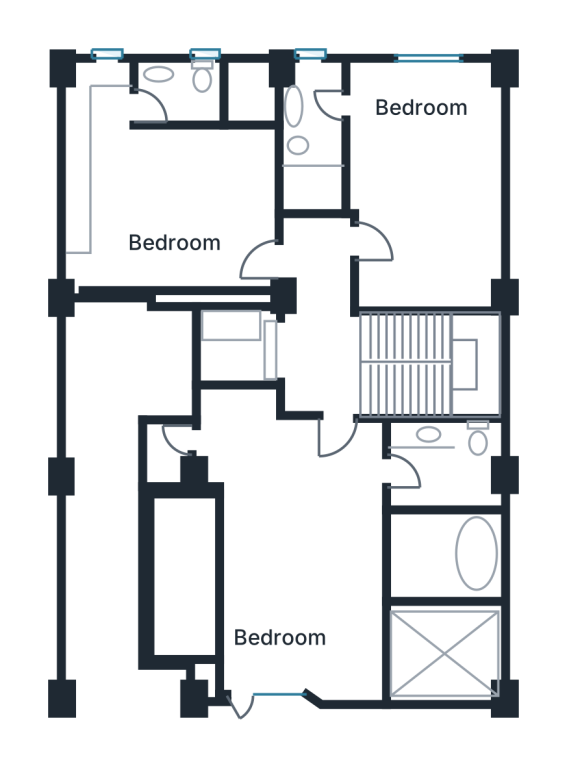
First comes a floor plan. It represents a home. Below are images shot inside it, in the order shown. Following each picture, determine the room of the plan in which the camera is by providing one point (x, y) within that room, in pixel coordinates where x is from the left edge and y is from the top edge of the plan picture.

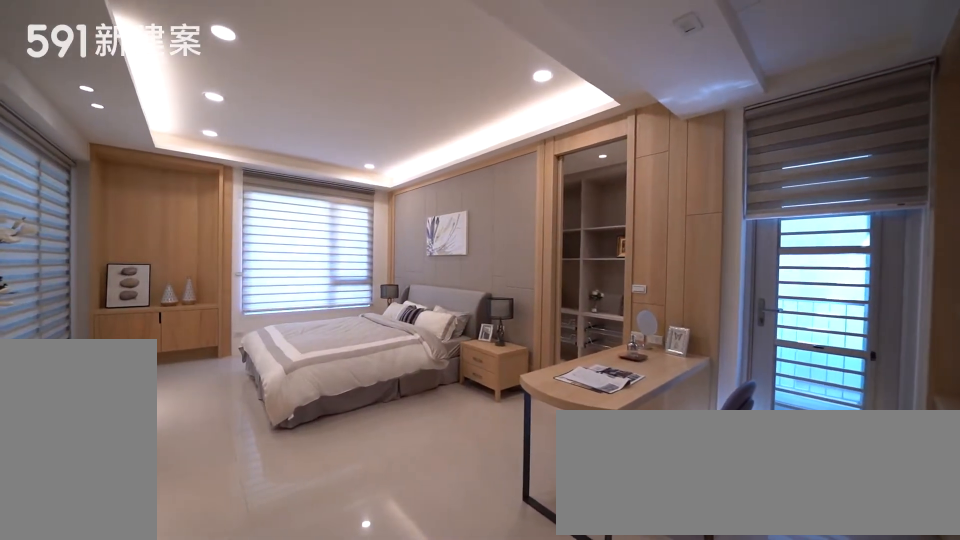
(273, 568)
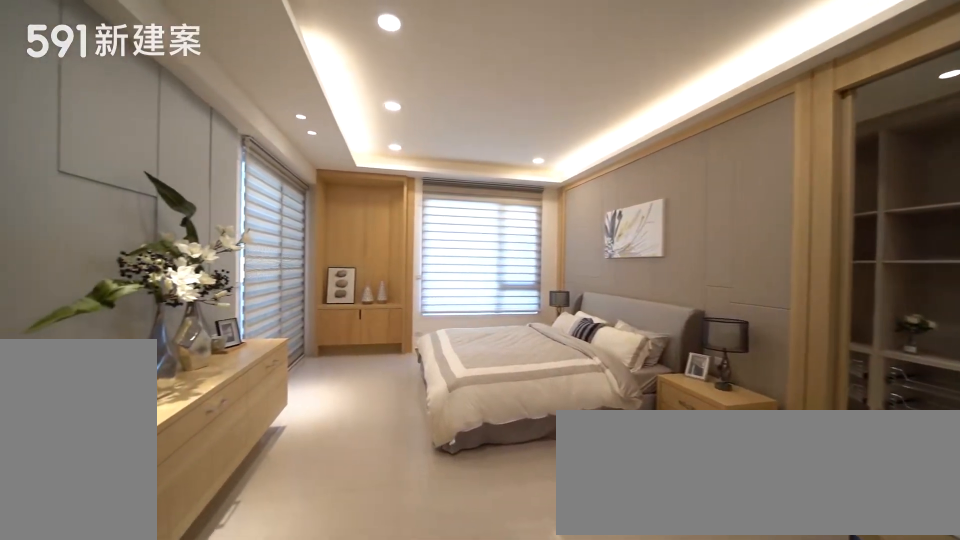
(273, 568)
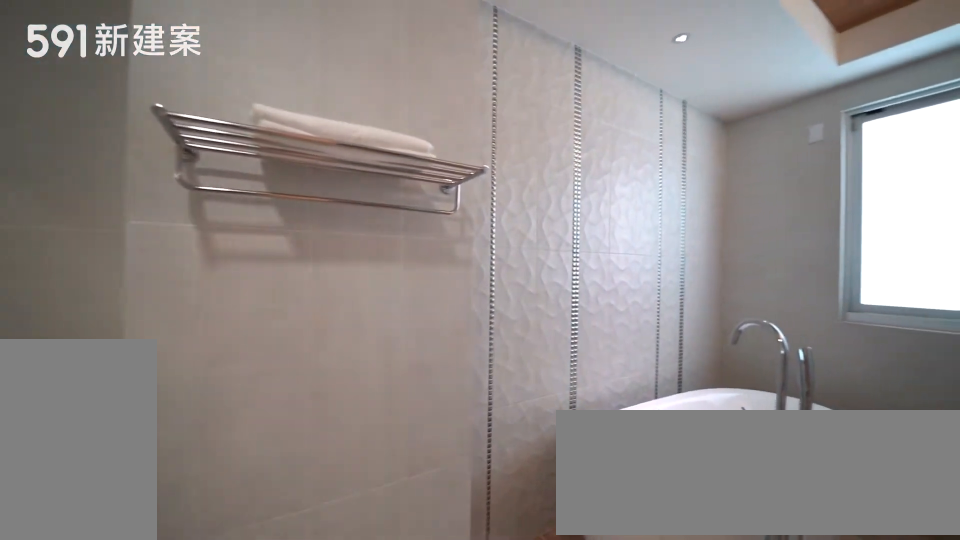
(448, 515)
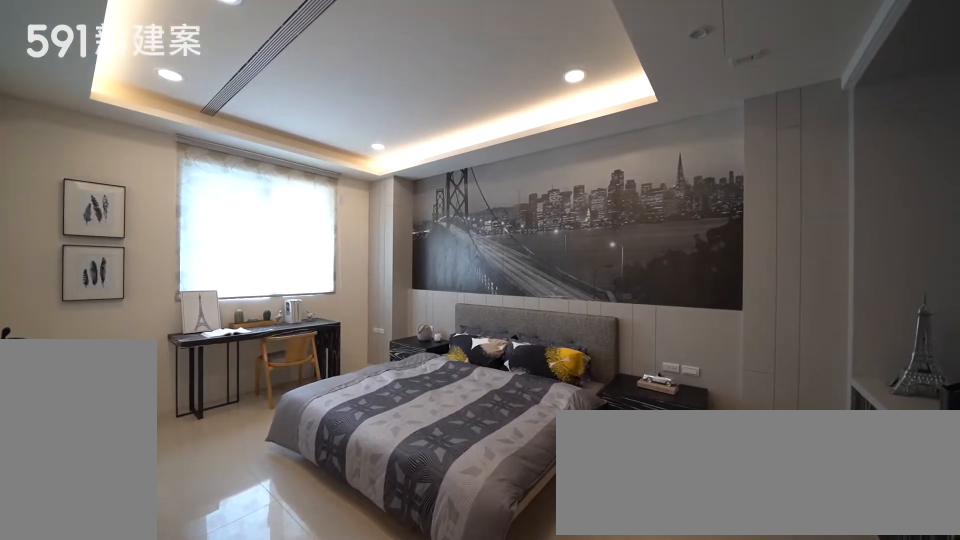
(428, 182)
